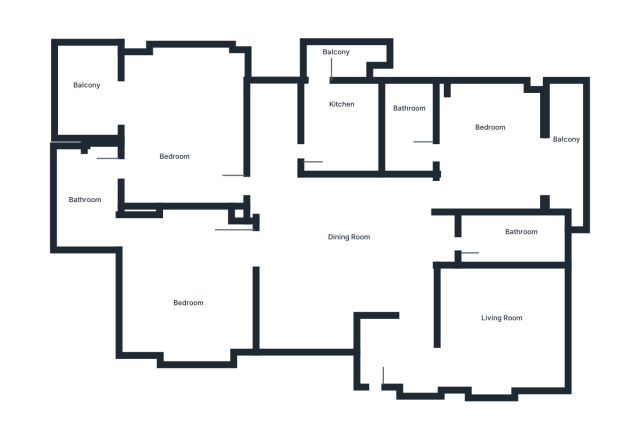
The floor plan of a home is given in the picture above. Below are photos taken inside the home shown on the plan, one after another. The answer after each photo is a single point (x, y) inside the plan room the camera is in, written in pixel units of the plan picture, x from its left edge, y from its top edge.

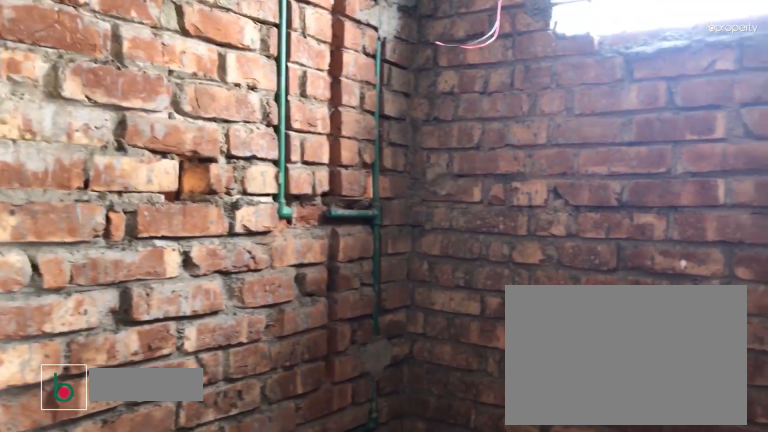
(408, 114)
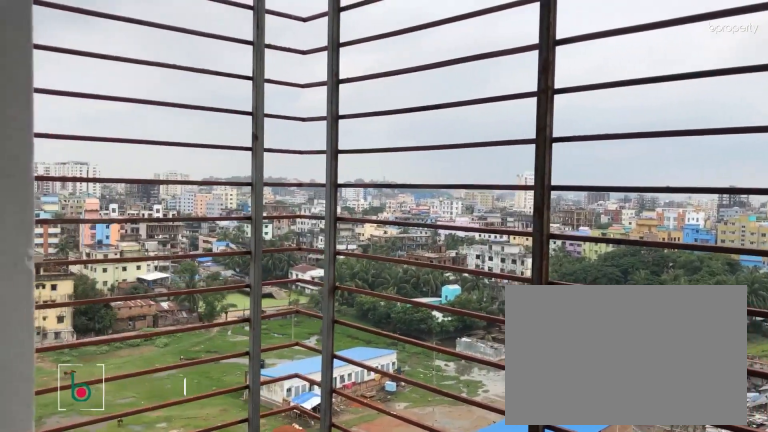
(571, 153)
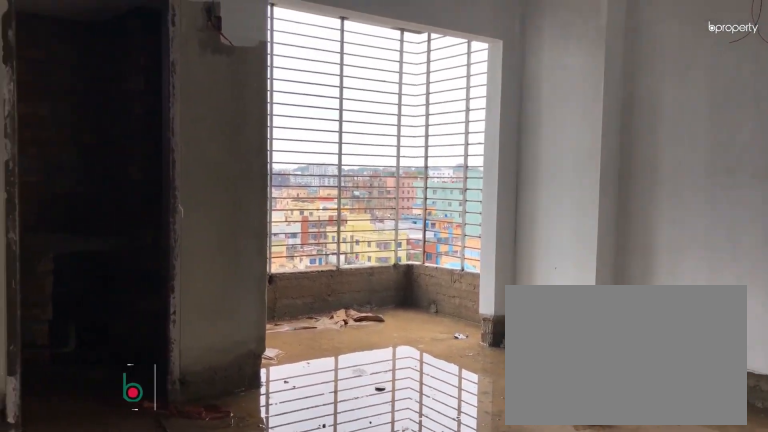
(171, 138)
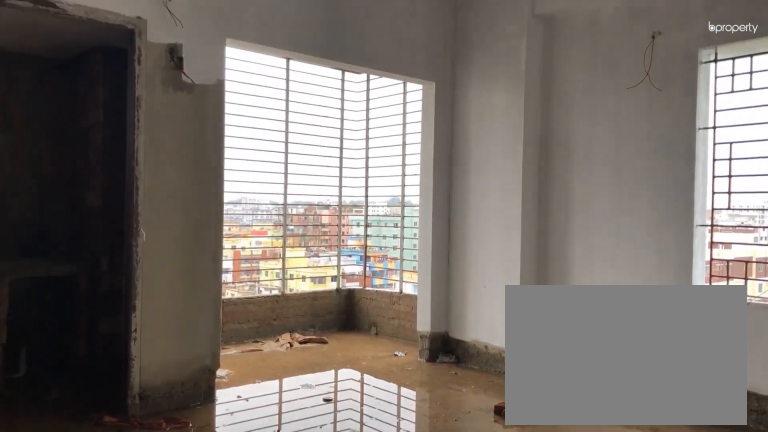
(171, 136)
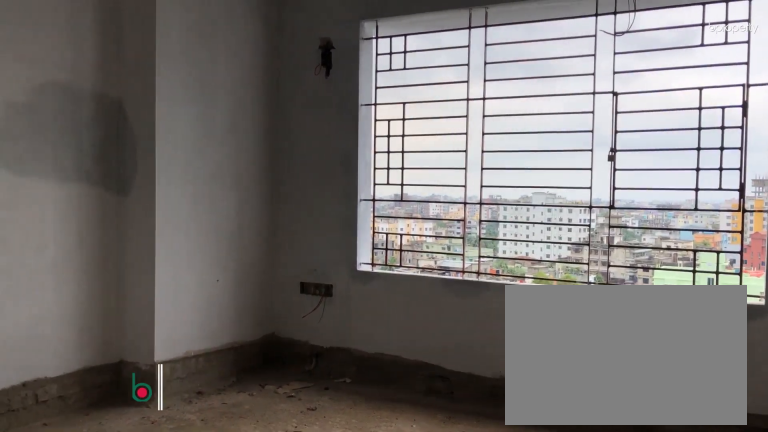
(182, 285)
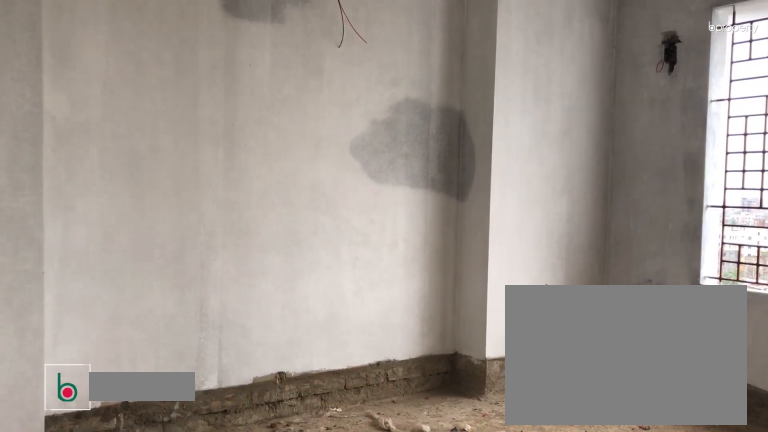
(182, 285)
